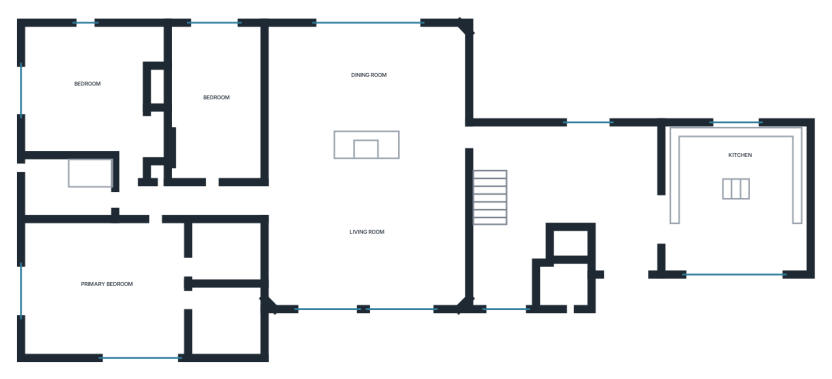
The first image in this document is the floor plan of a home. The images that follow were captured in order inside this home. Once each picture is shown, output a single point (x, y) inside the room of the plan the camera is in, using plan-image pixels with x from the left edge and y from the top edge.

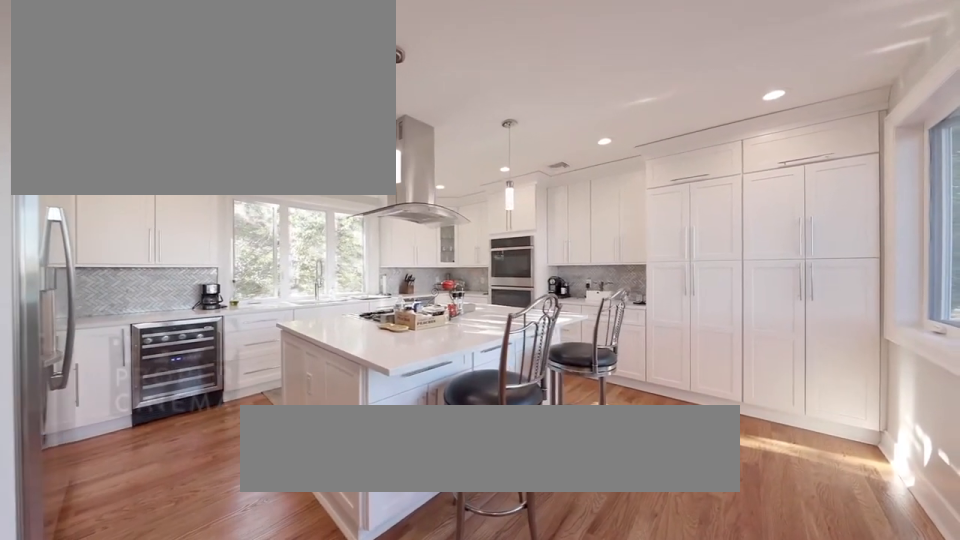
(738, 152)
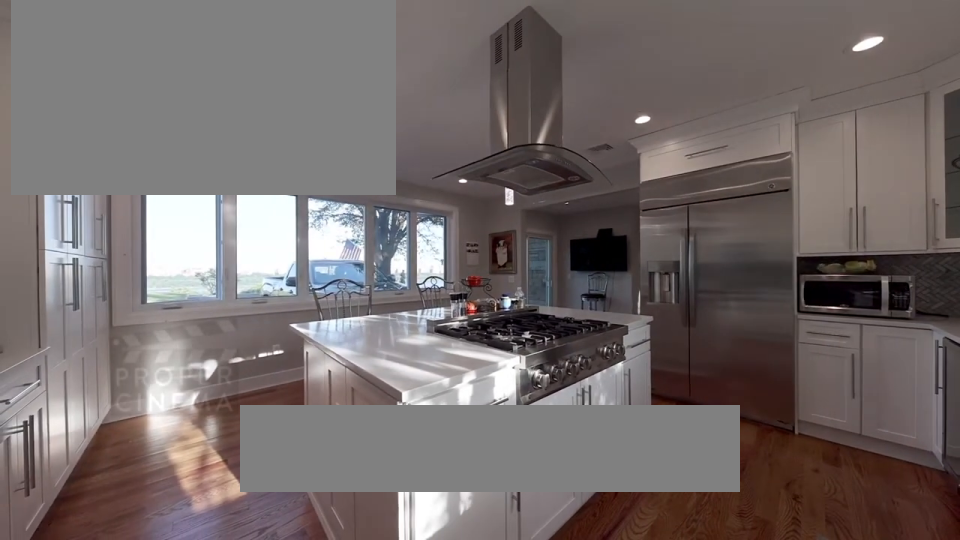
(738, 152)
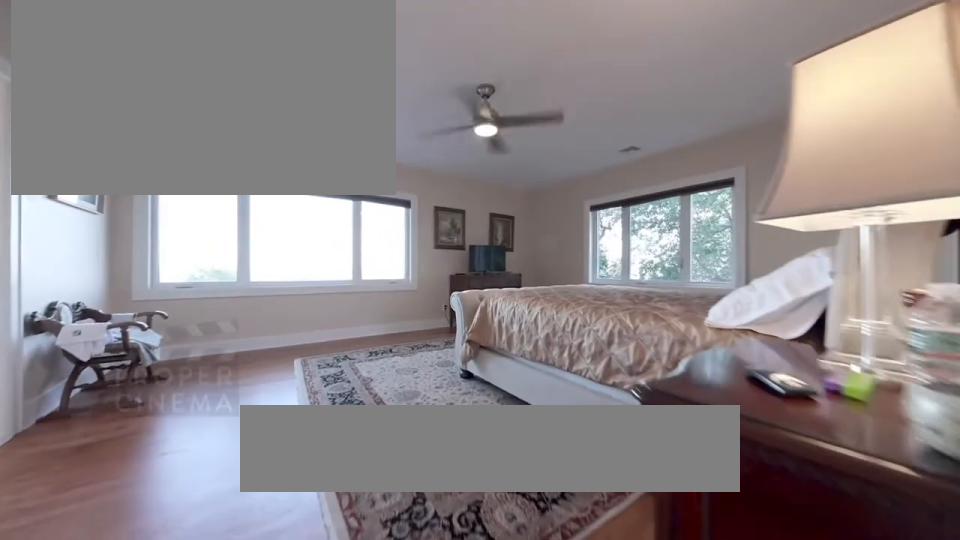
(104, 288)
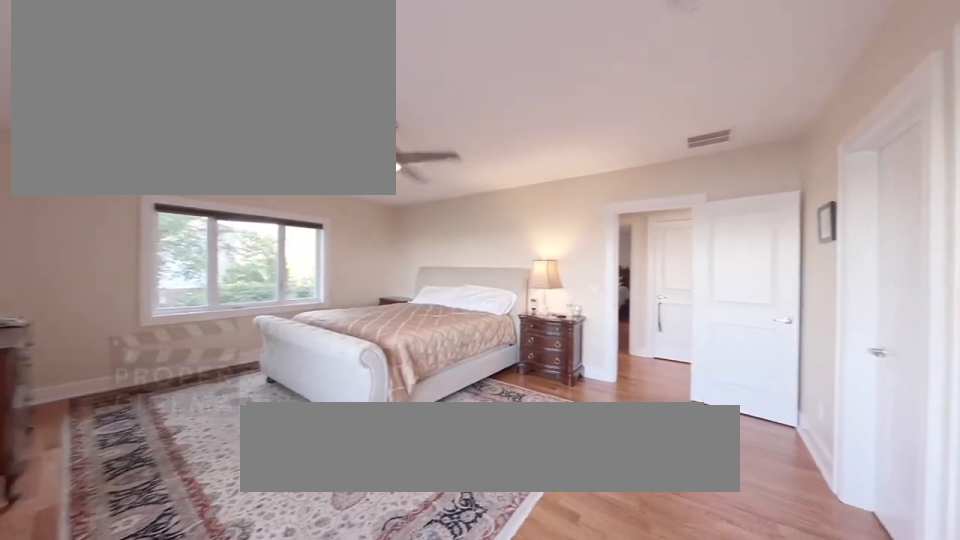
(104, 288)
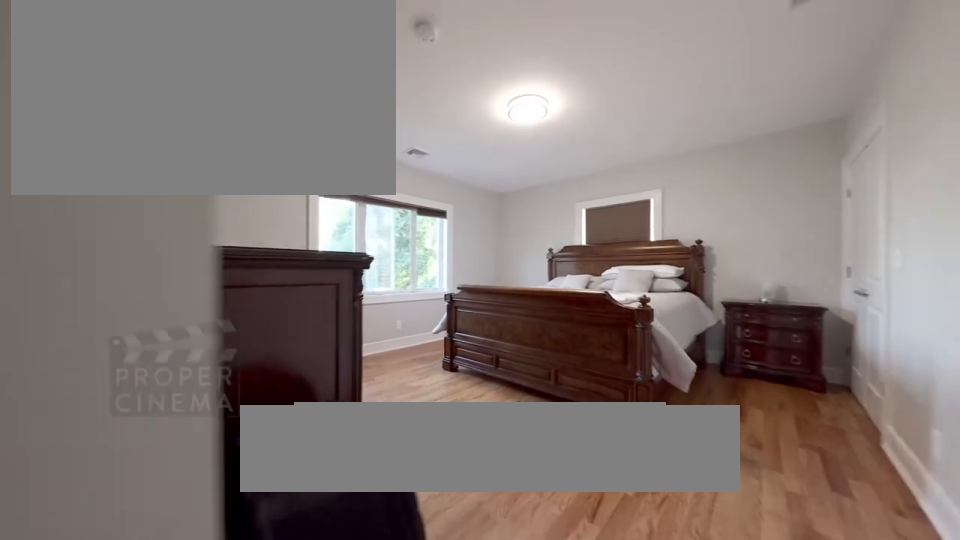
(87, 99)
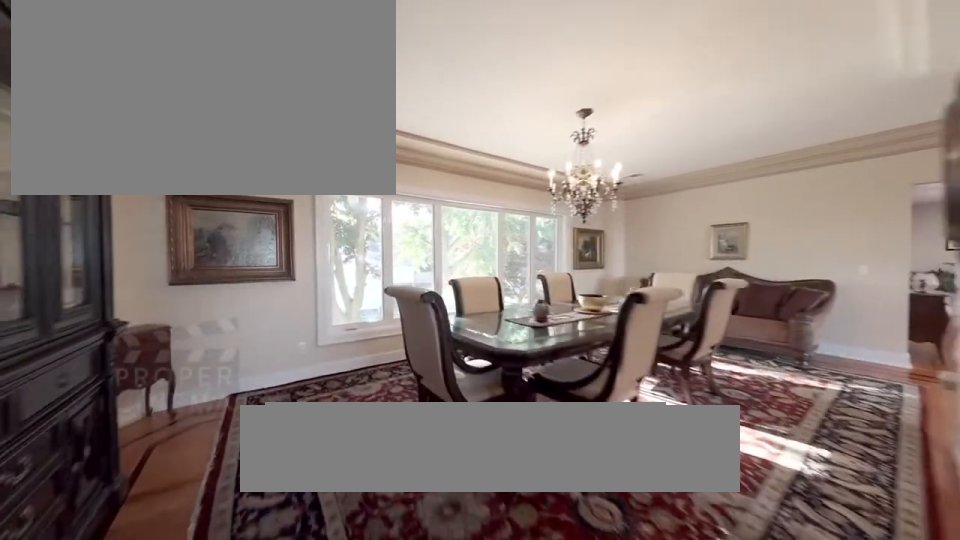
(367, 88)
